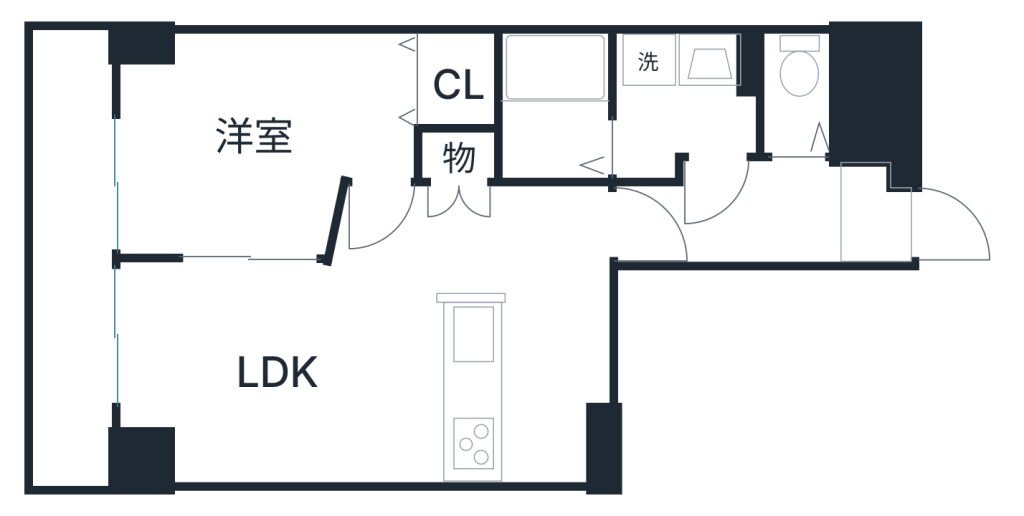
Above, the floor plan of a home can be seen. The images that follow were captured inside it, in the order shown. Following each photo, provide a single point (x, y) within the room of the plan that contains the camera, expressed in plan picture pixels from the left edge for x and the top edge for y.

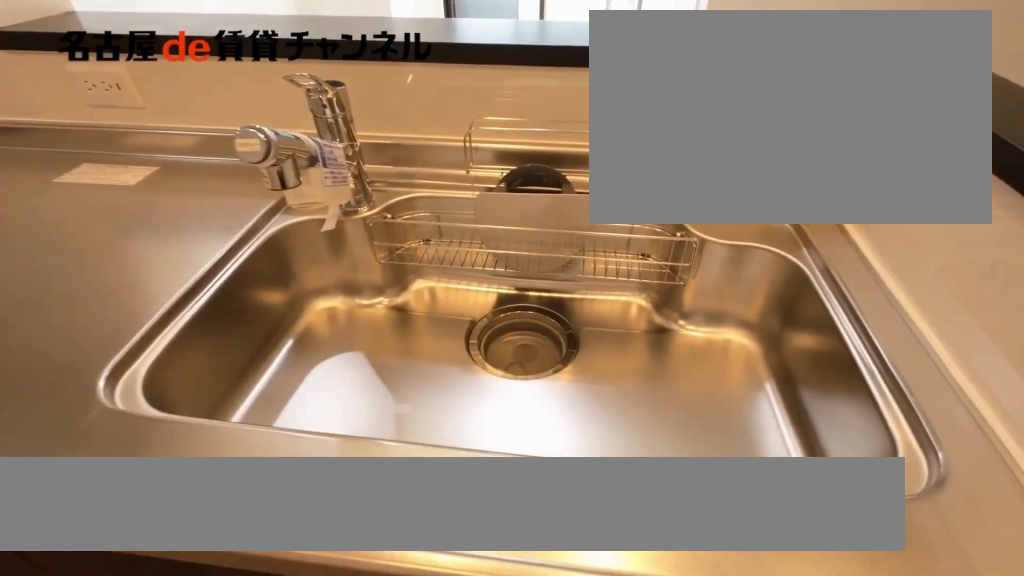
(524, 394)
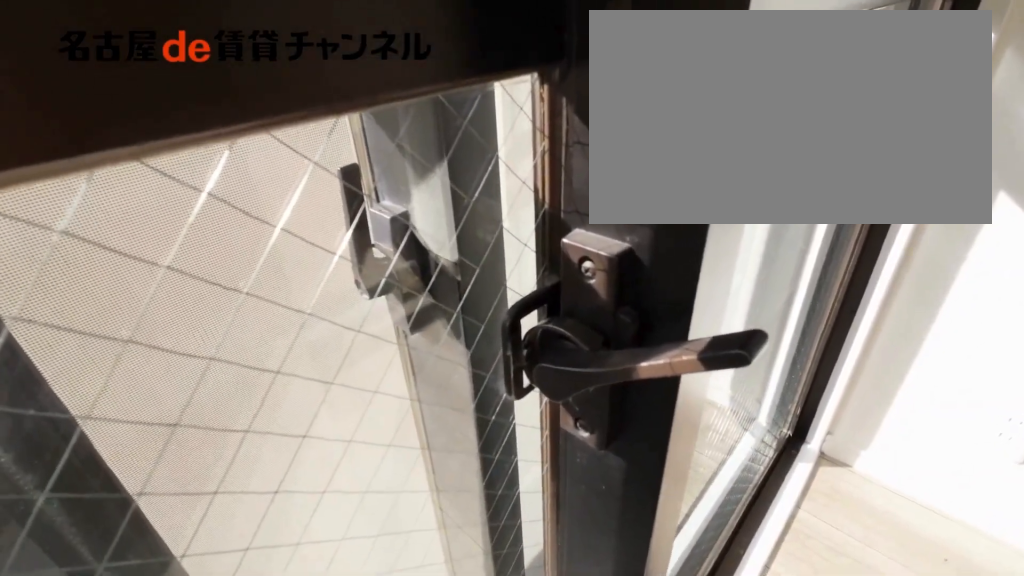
(275, 374)
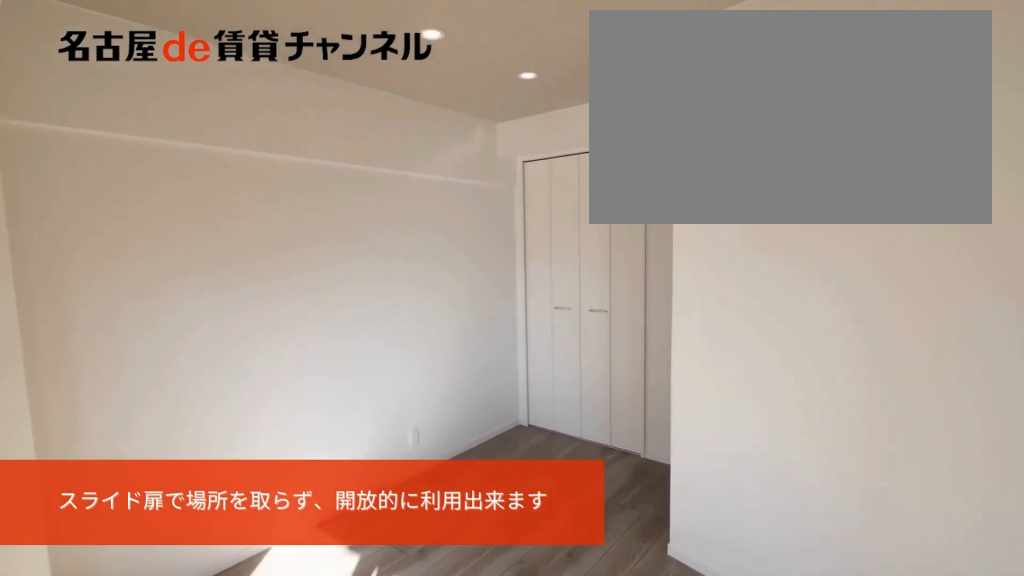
(255, 136)
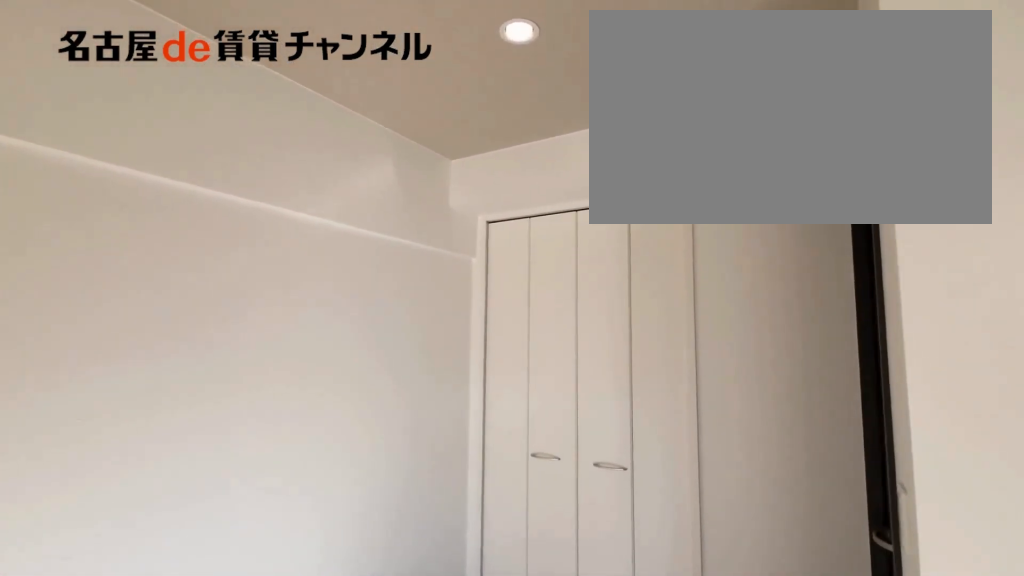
(255, 136)
